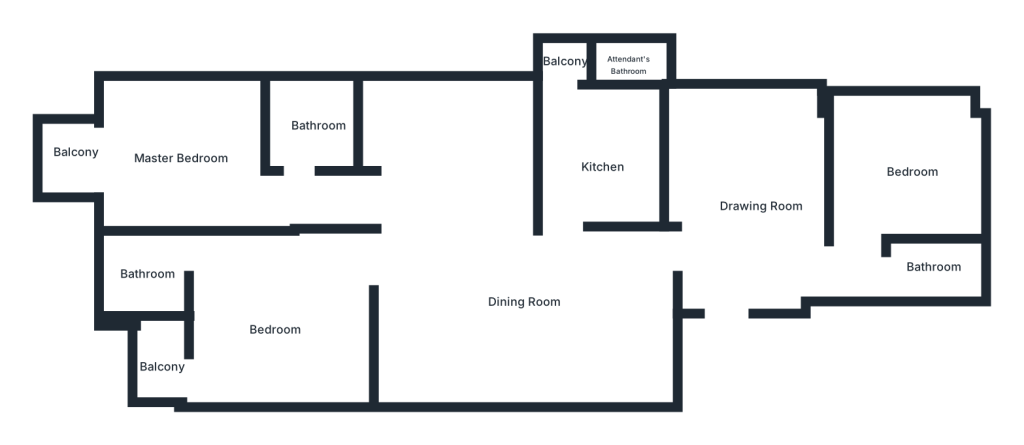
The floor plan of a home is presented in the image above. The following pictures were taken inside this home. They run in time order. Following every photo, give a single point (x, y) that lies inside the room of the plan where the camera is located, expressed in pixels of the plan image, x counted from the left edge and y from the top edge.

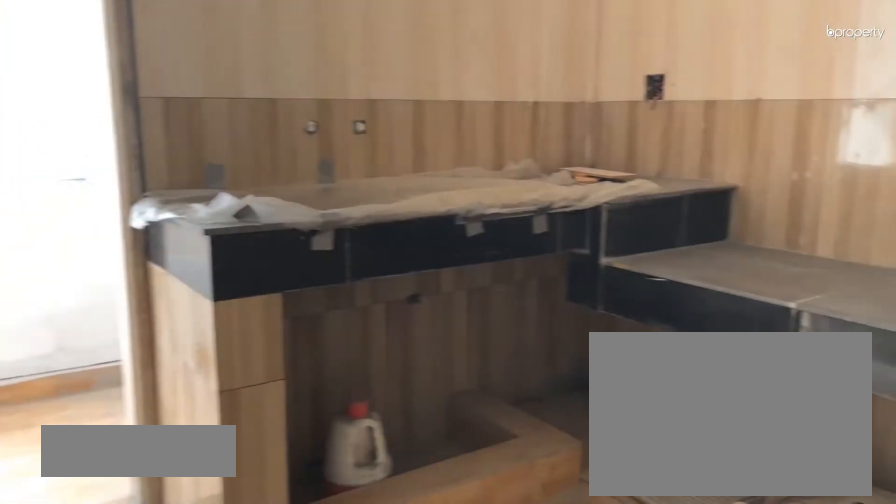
(605, 169)
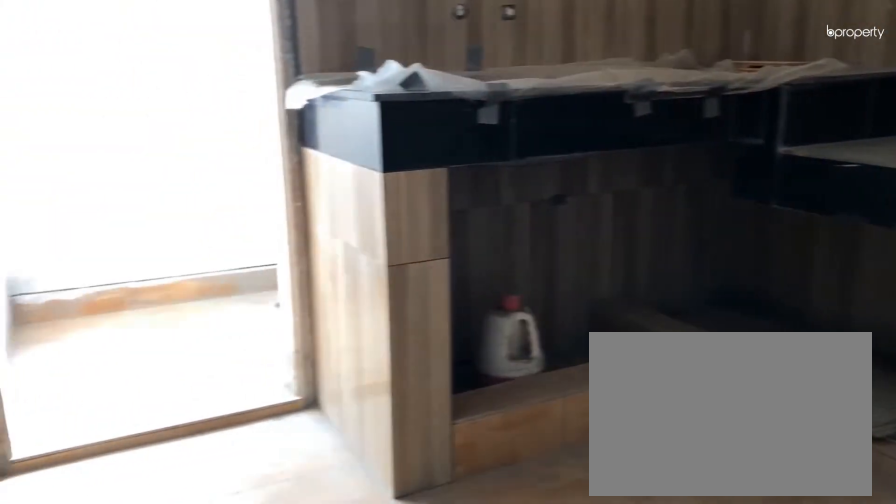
(605, 169)
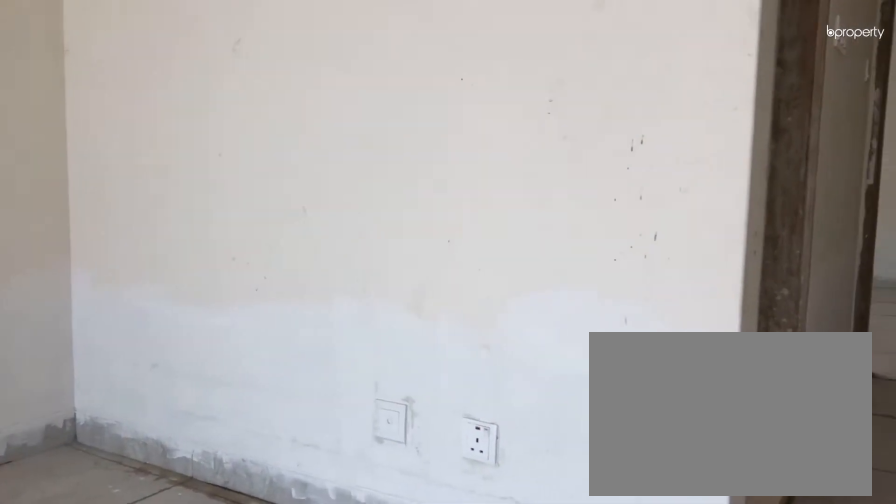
(176, 161)
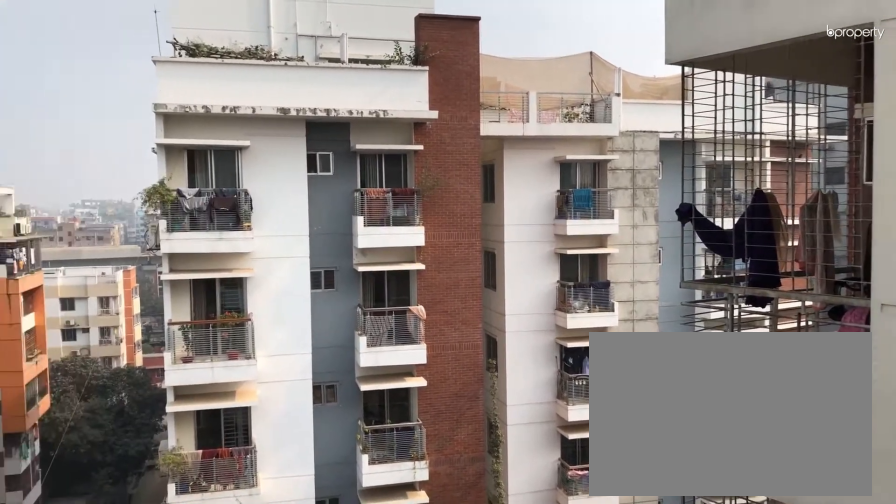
(78, 155)
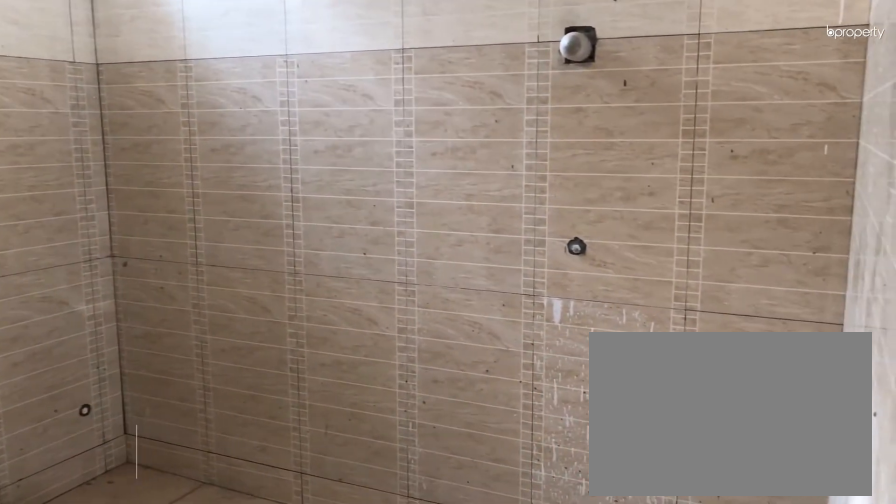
(317, 124)
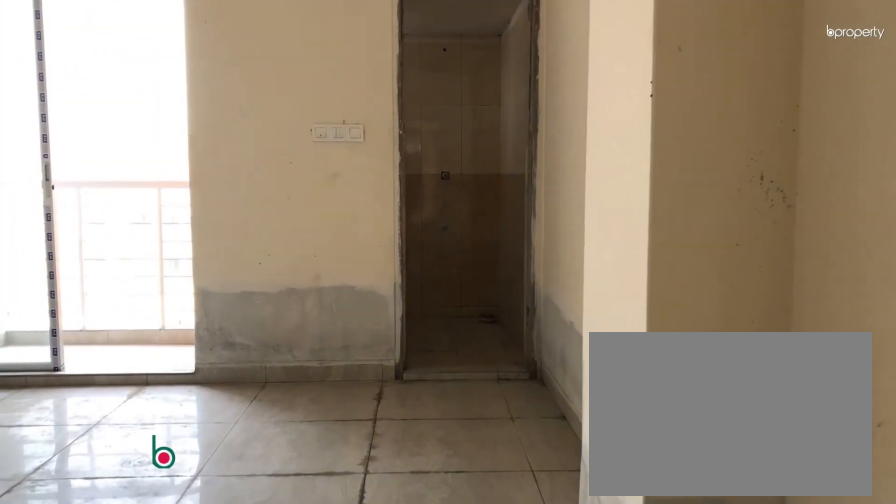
(278, 323)
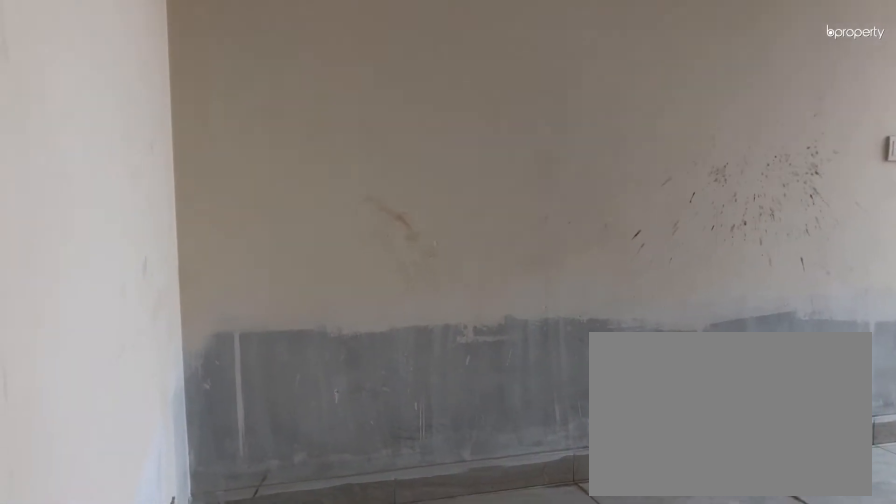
(278, 323)
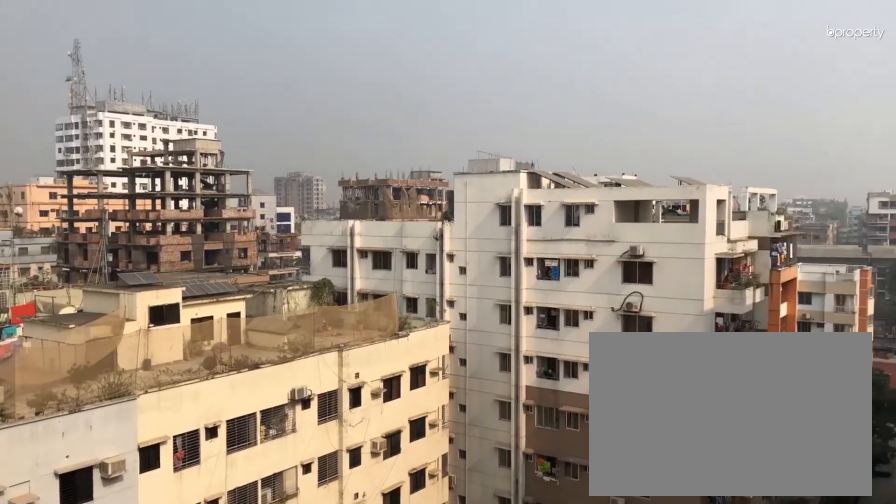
(160, 367)
